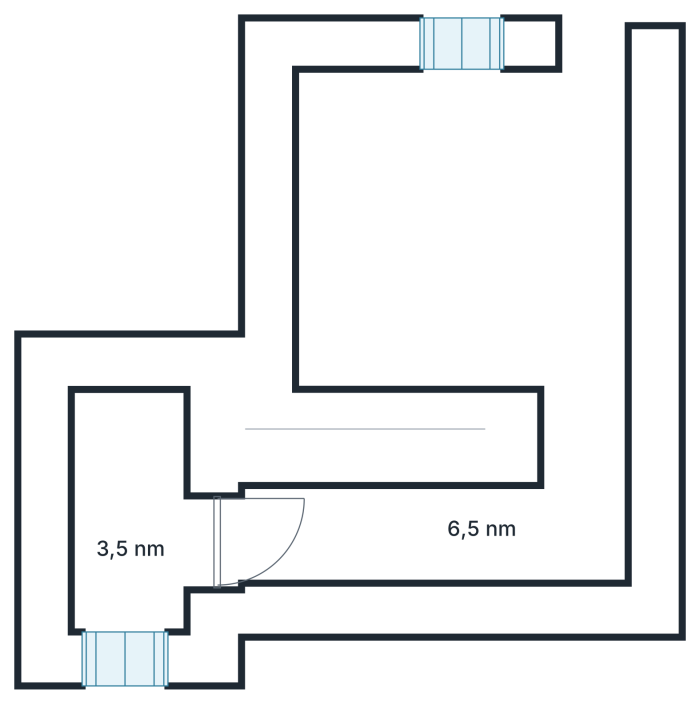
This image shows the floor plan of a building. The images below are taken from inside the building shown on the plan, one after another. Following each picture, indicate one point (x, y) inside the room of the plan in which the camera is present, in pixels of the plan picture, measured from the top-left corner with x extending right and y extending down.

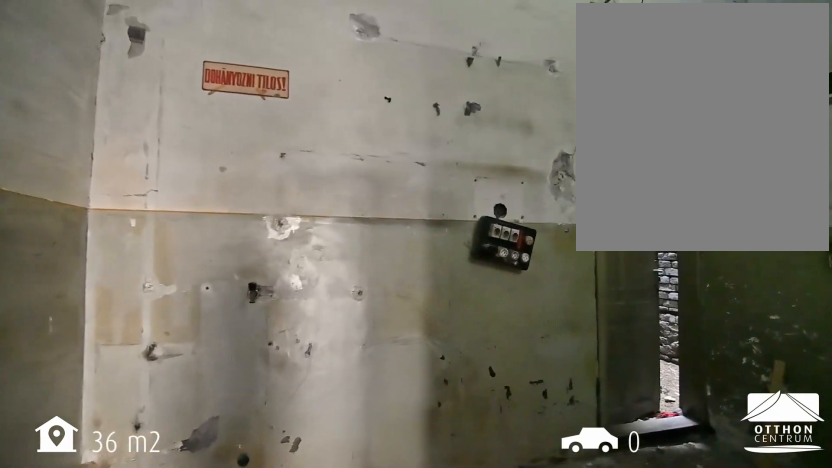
(435, 532)
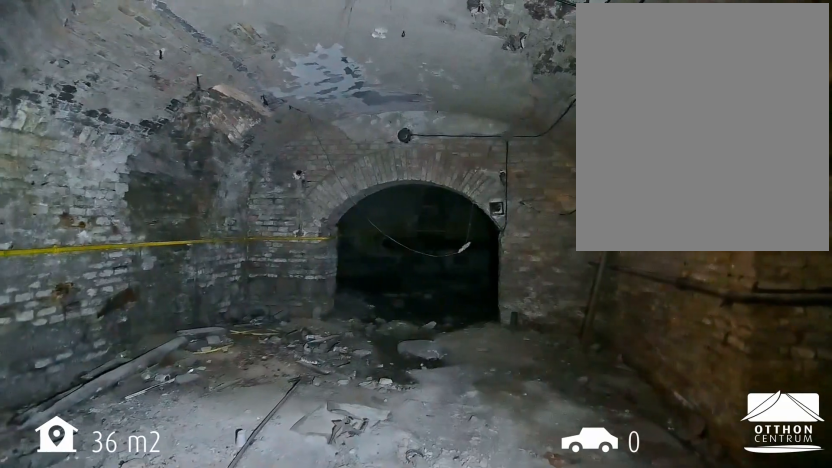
(467, 218)
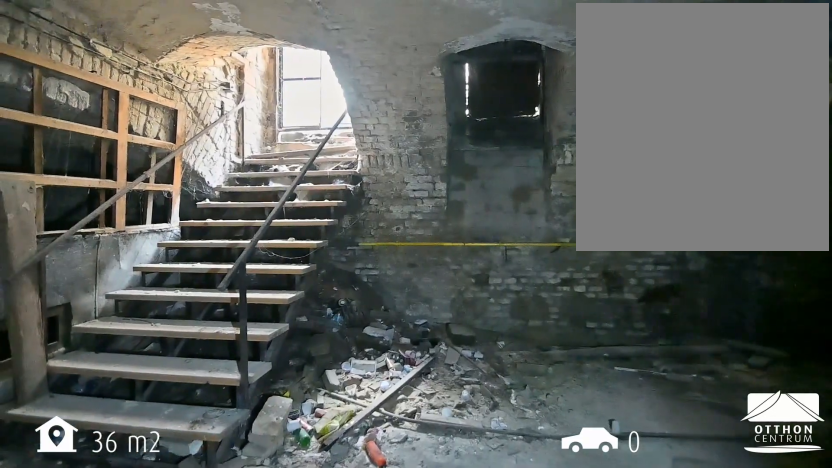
(467, 218)
